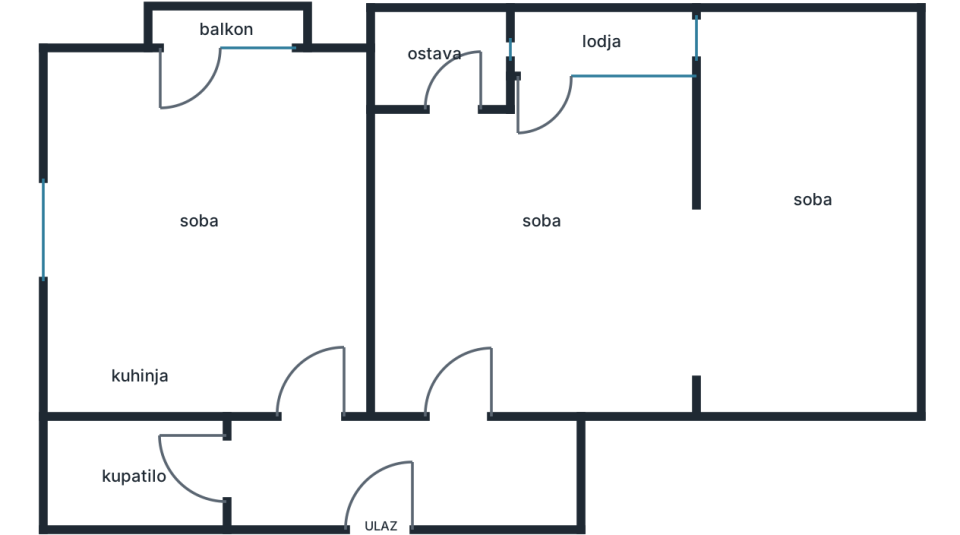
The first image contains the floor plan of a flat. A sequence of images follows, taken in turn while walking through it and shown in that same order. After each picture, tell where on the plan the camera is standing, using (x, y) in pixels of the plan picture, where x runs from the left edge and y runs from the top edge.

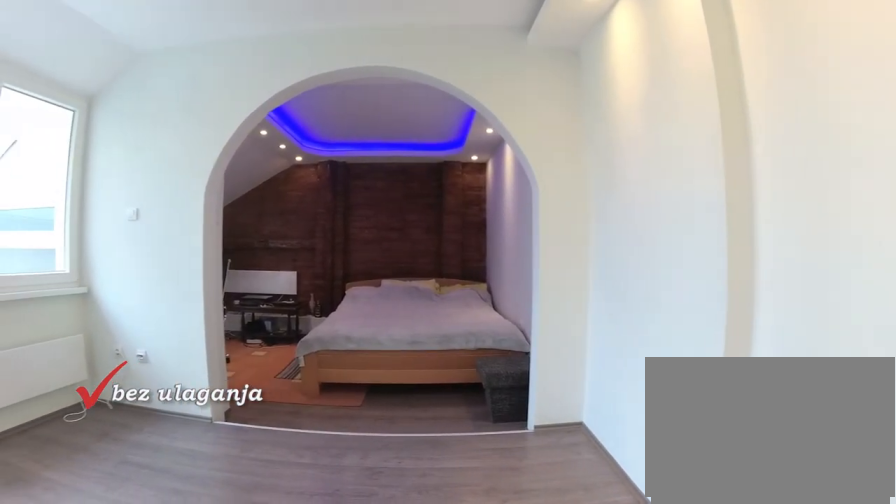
(525, 282)
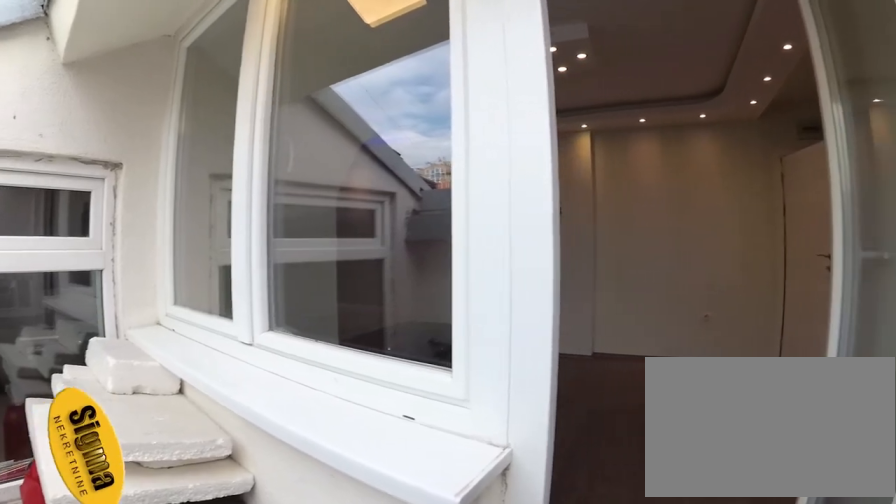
(535, 20)
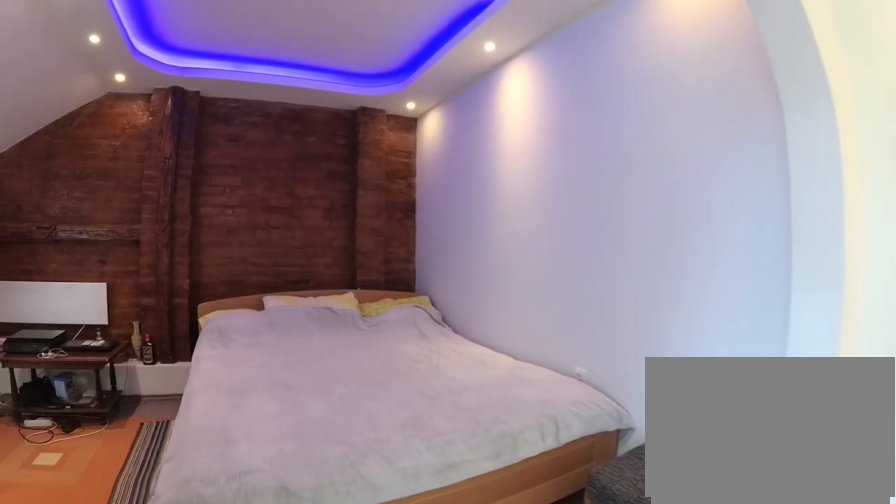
(608, 219)
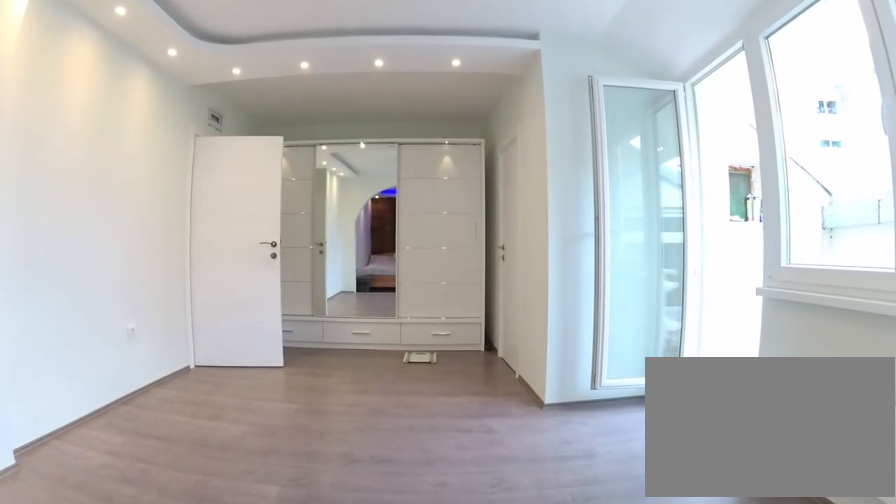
(721, 212)
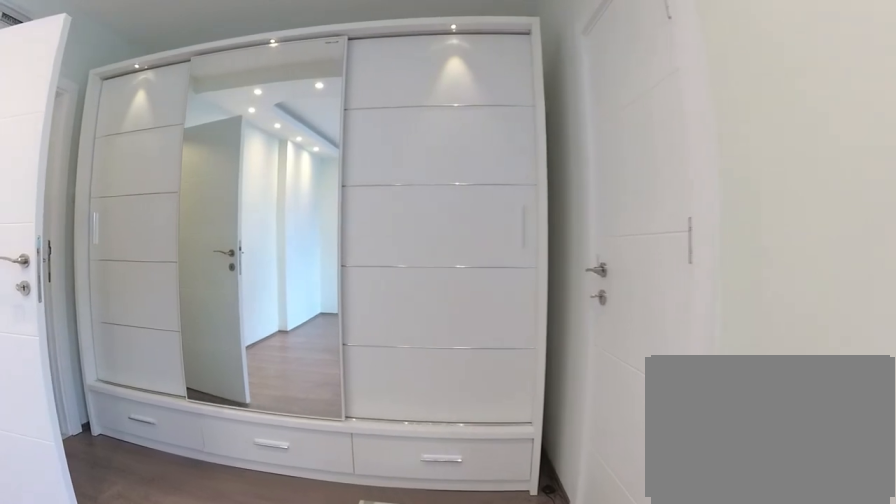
(554, 193)
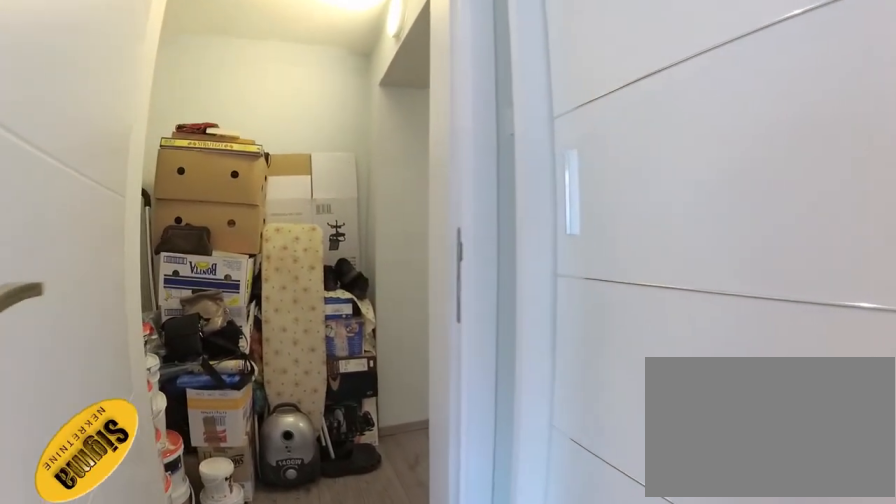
(486, 300)
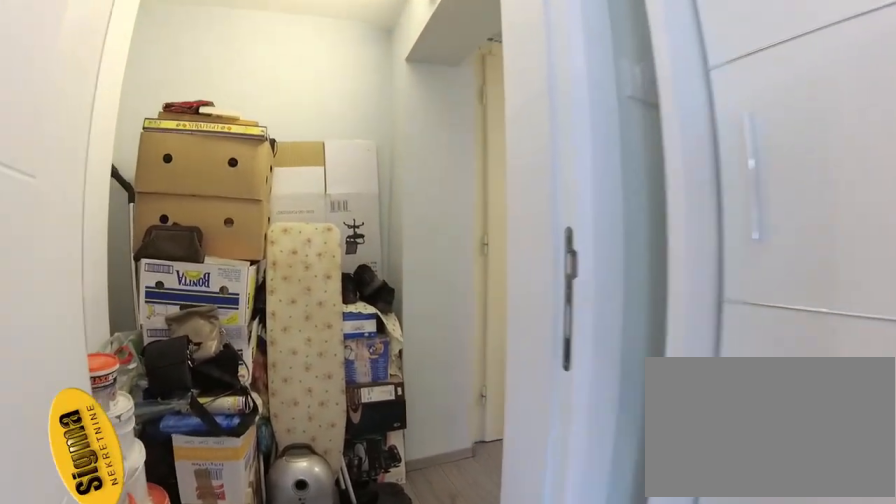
(479, 322)
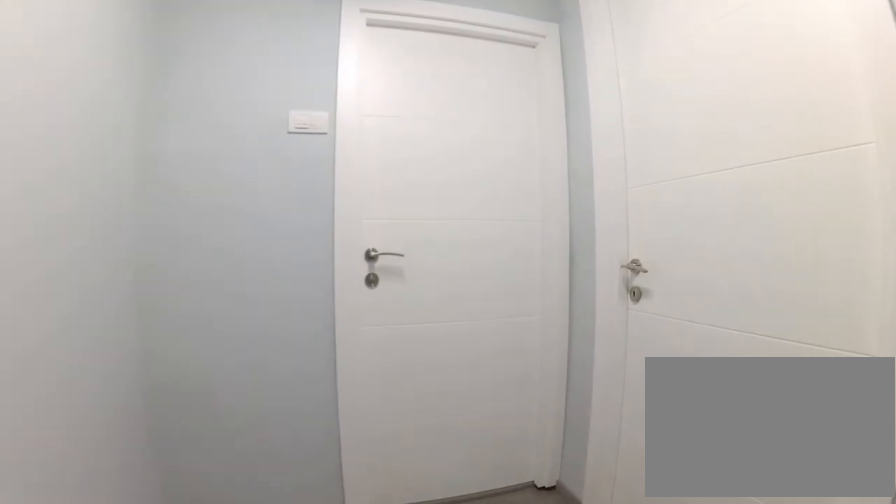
(373, 468)
